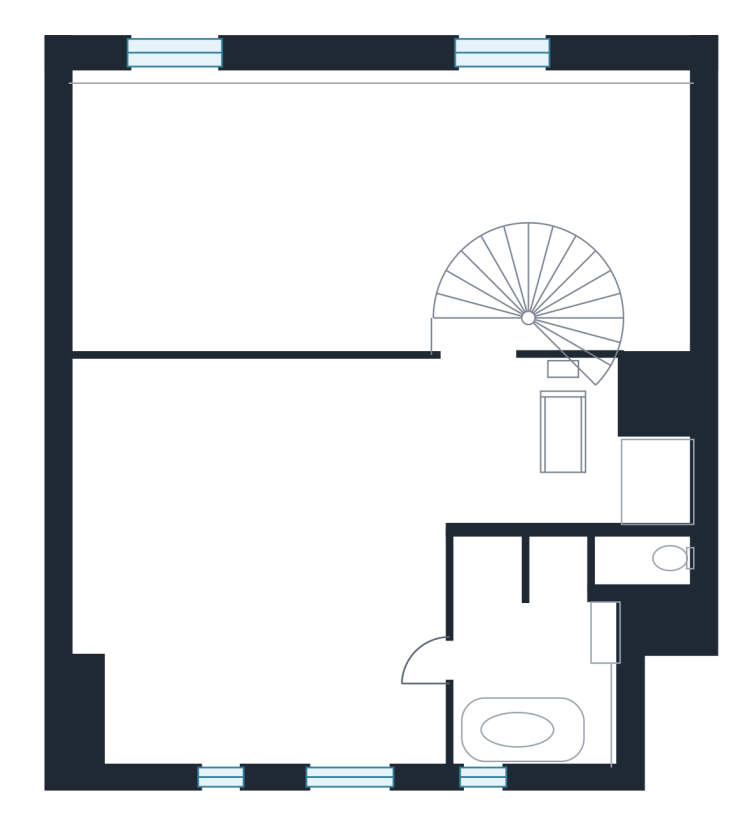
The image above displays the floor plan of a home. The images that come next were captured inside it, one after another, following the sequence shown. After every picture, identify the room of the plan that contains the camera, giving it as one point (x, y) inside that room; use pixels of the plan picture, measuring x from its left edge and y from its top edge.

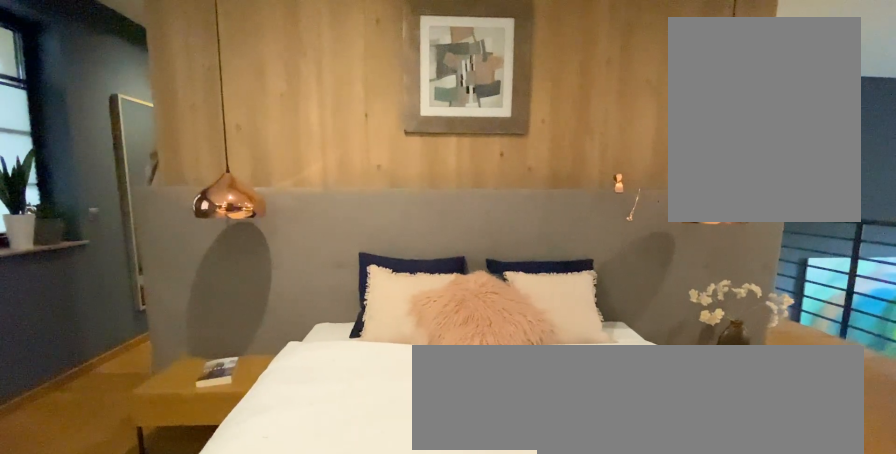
(314, 580)
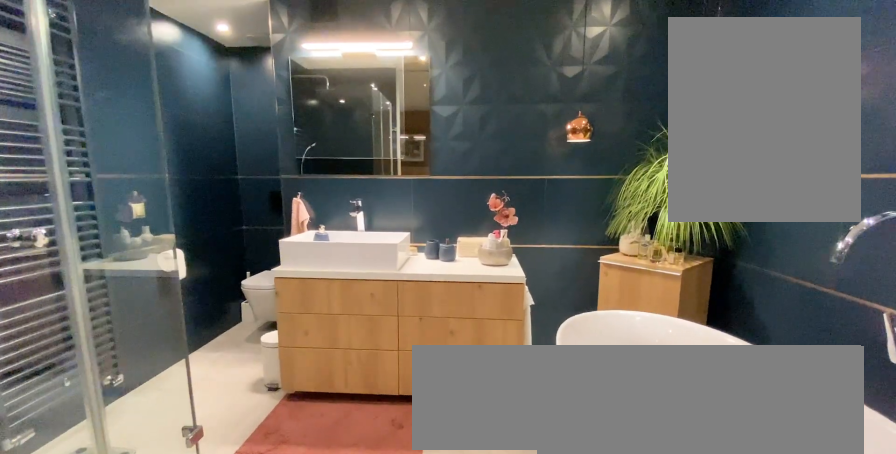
(522, 628)
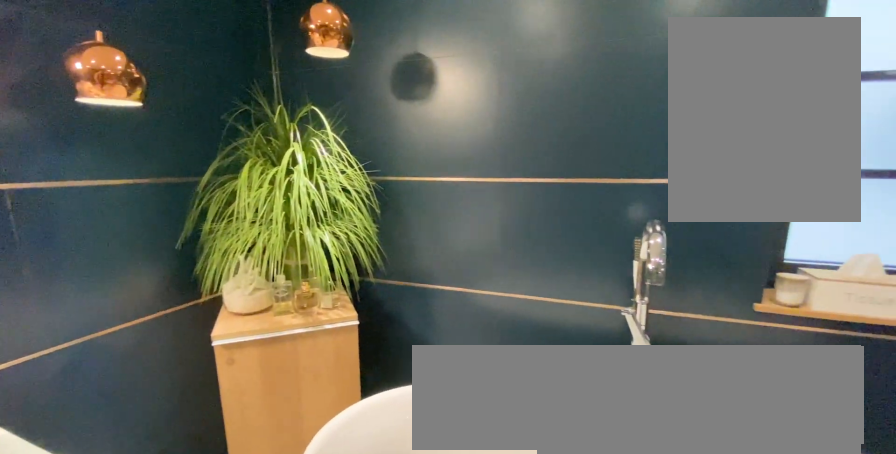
(522, 628)
